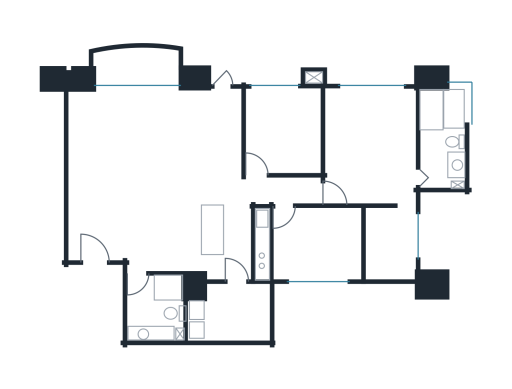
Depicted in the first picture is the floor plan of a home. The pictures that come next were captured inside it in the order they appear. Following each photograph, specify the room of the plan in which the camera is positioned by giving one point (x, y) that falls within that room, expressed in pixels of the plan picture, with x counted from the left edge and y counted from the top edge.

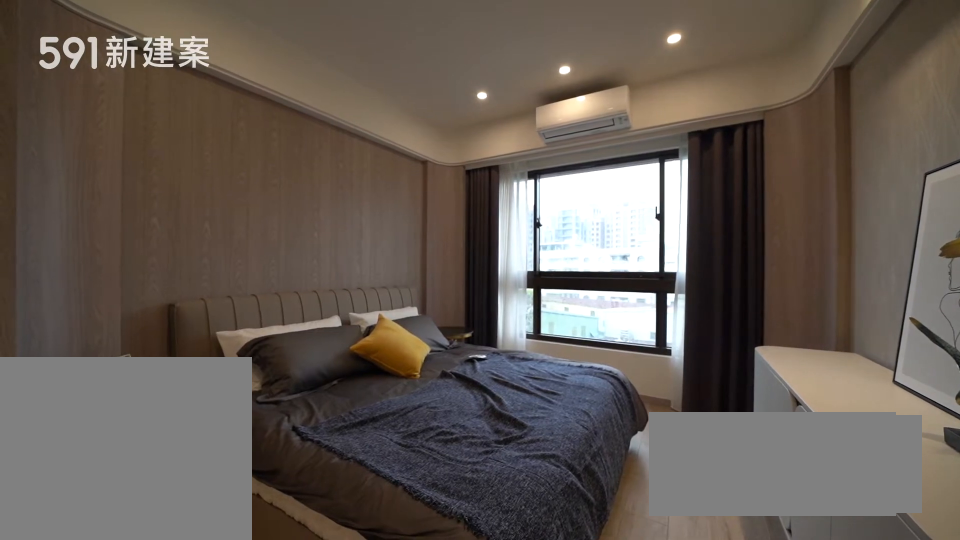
(377, 170)
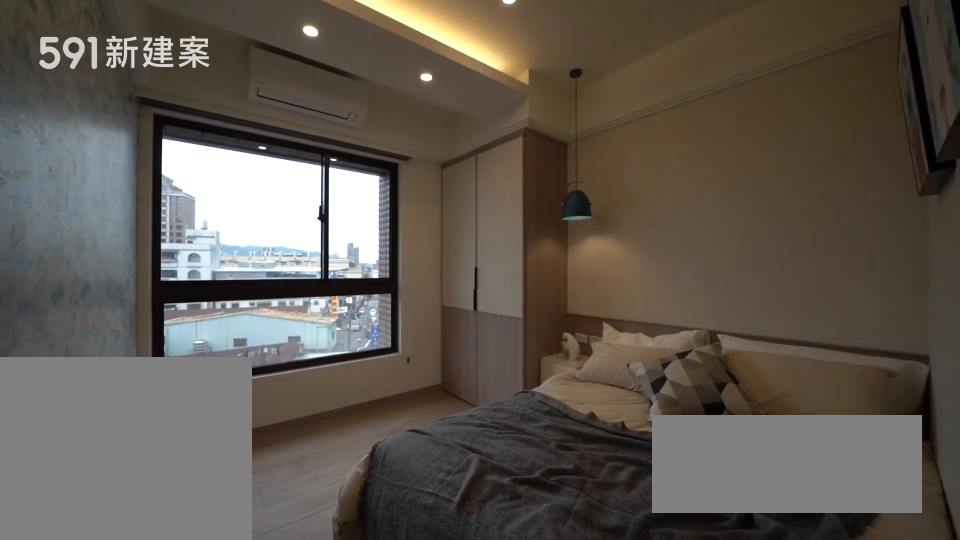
(285, 129)
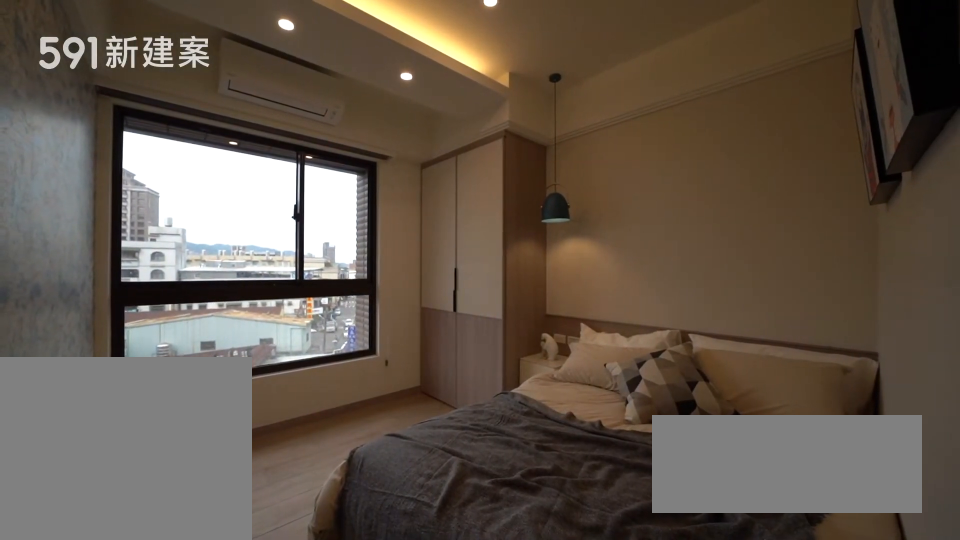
(285, 129)
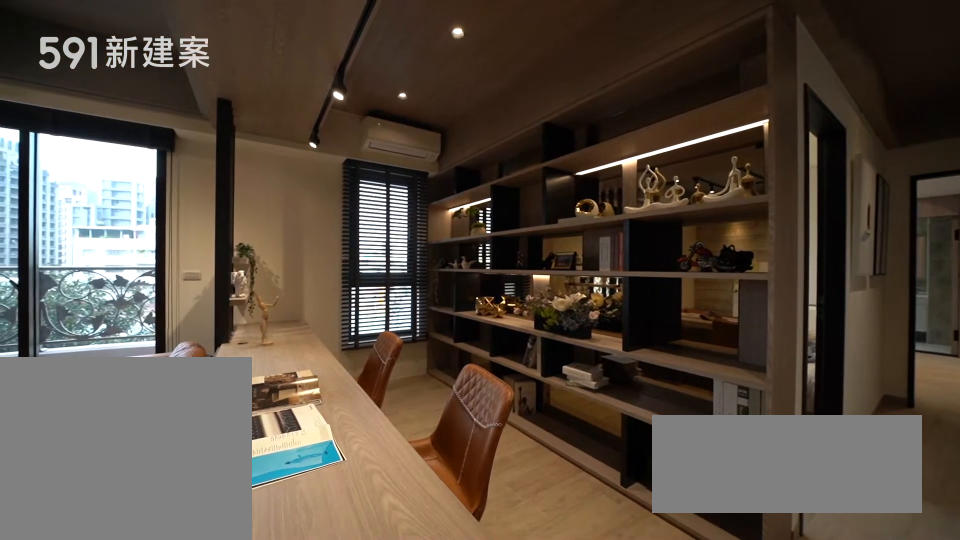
(212, 131)
